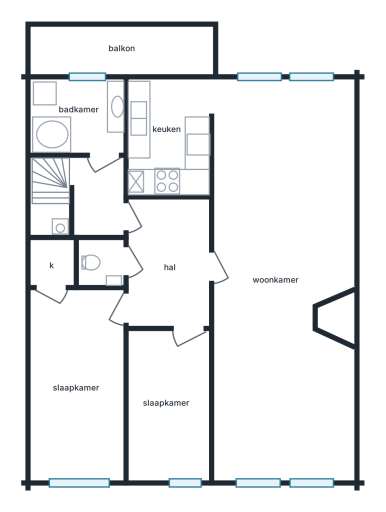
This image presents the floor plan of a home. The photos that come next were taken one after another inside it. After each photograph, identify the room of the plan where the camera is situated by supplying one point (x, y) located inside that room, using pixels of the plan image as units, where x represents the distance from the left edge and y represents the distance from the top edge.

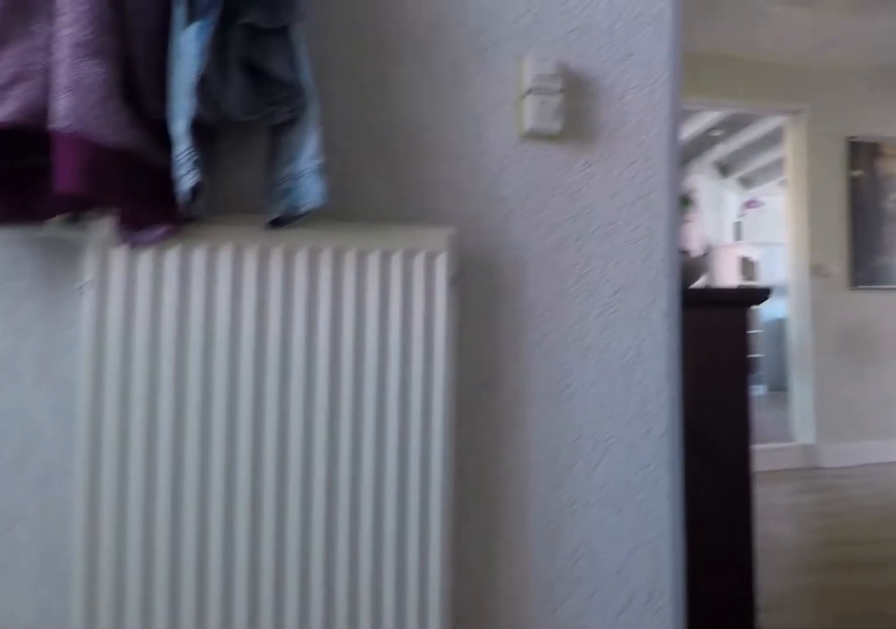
(98, 195)
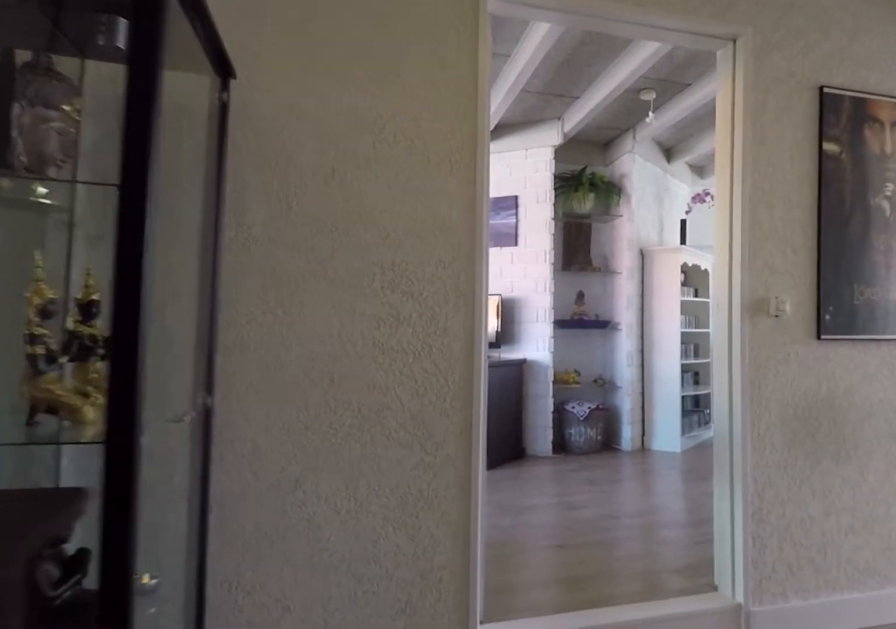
(169, 263)
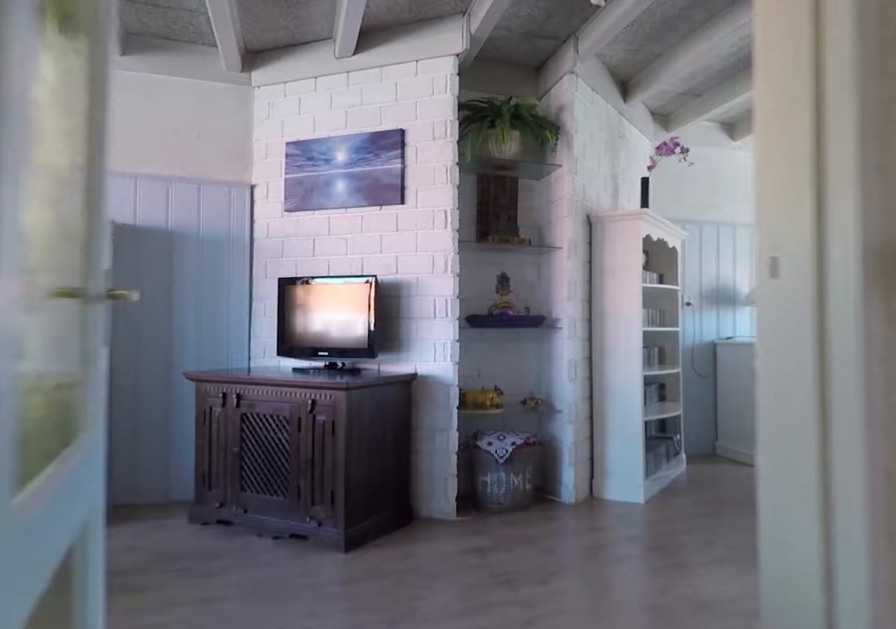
(169, 263)
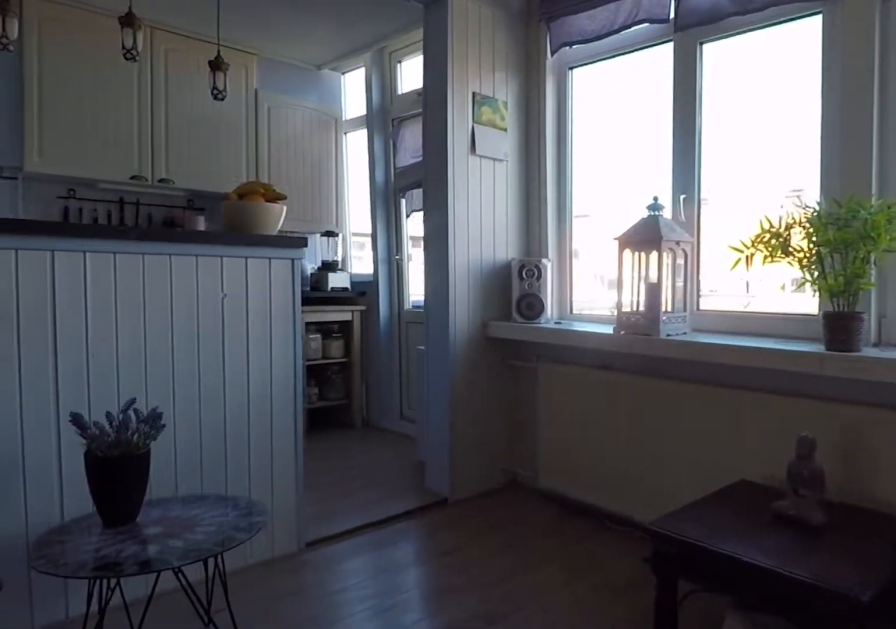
(279, 280)
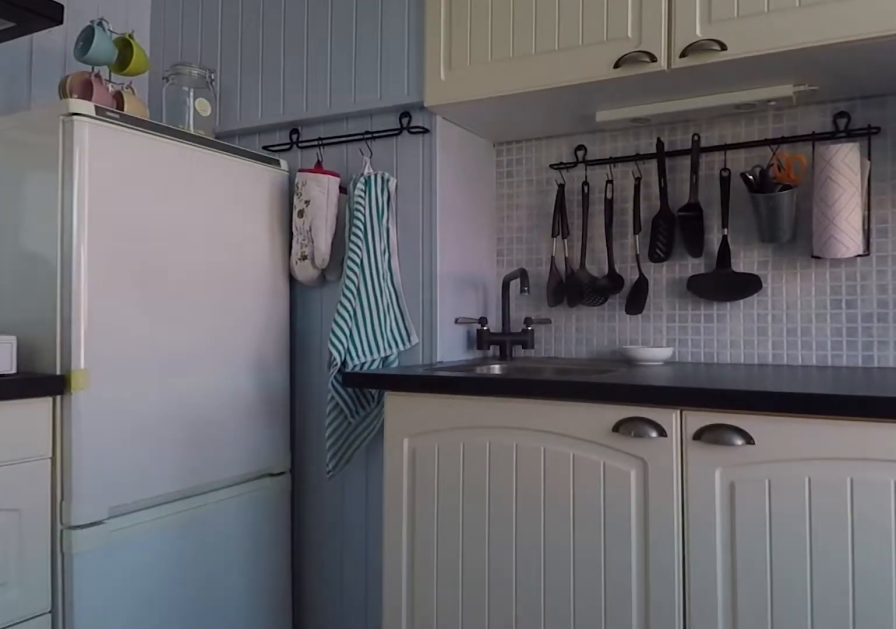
(169, 138)
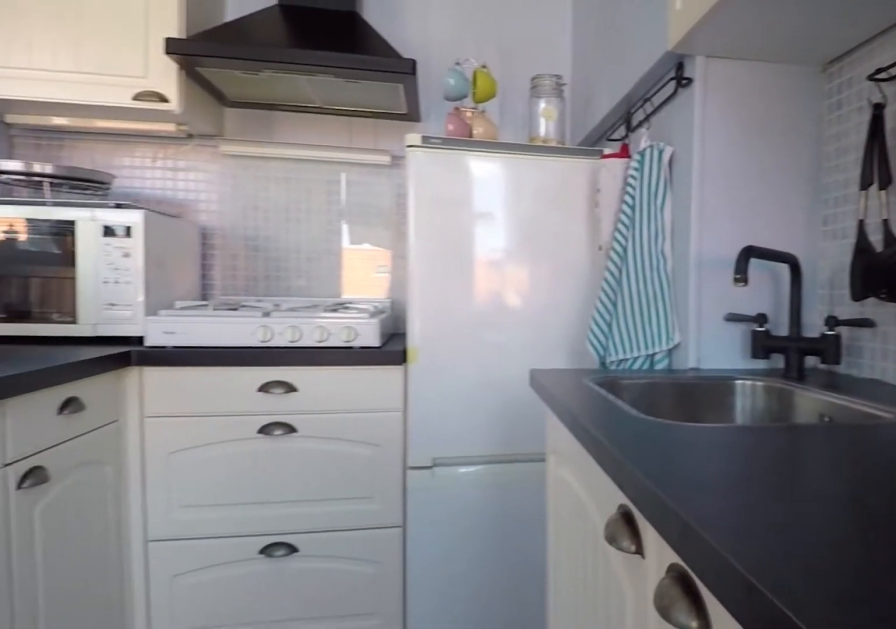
(169, 138)
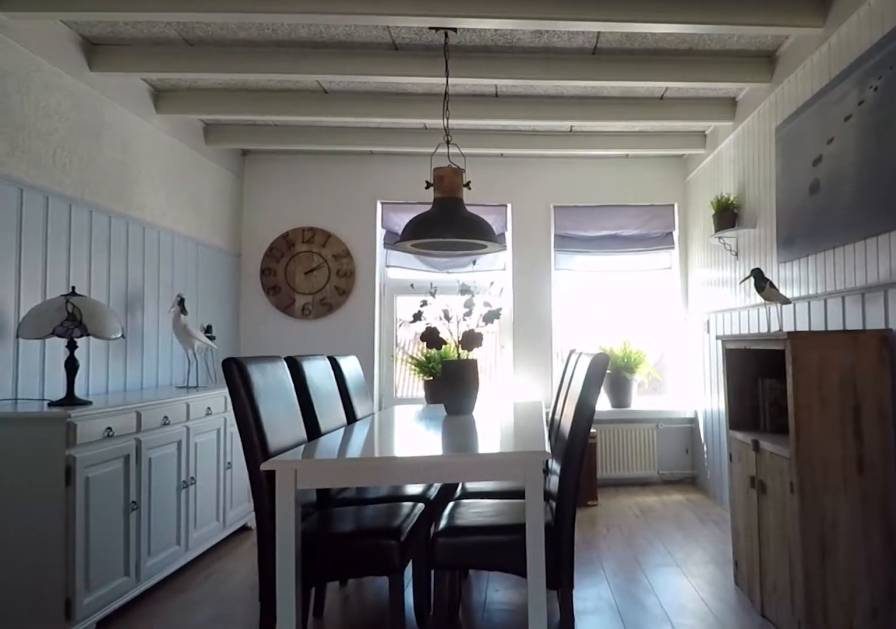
(281, 280)
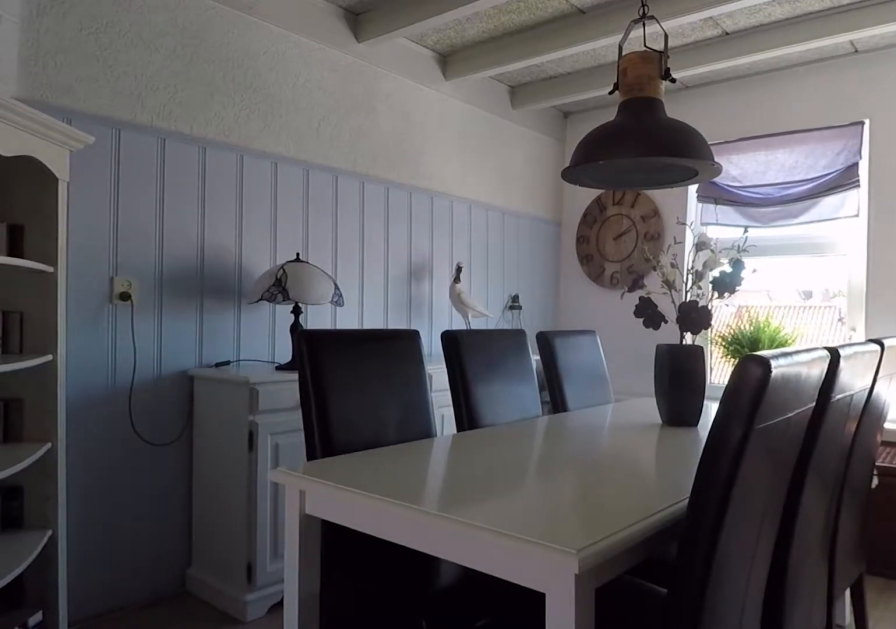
(280, 437)
